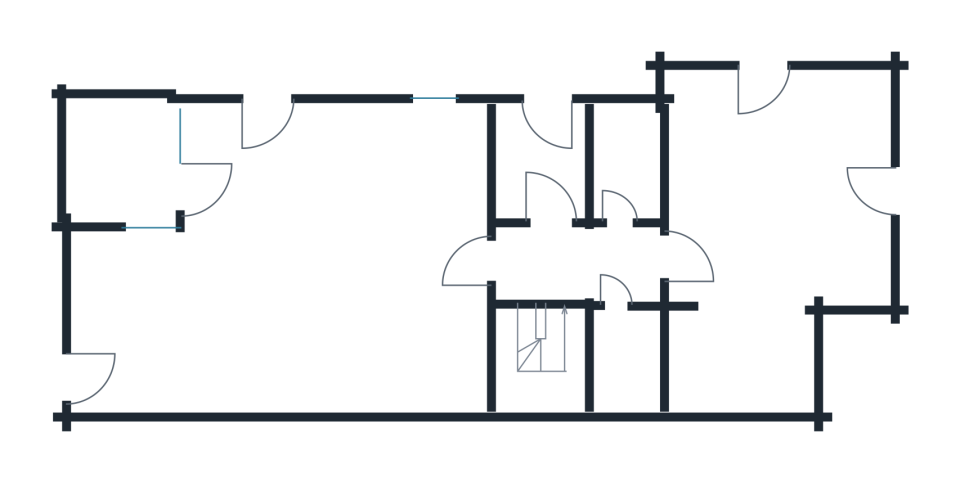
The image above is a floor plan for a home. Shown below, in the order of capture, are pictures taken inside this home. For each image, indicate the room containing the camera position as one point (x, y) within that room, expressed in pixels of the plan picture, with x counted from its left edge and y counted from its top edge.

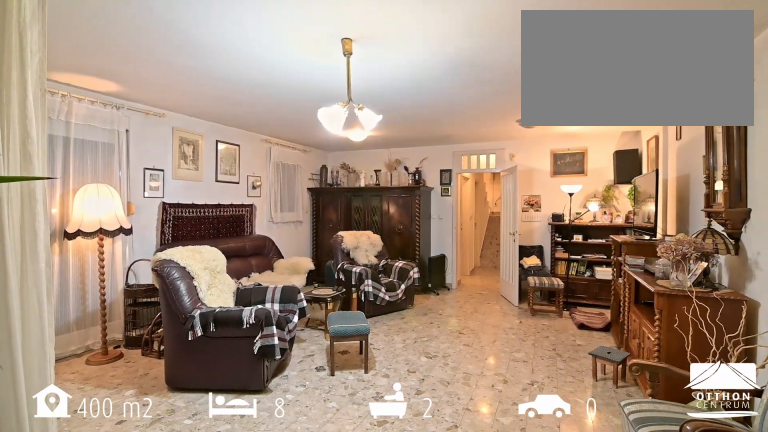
(310, 260)
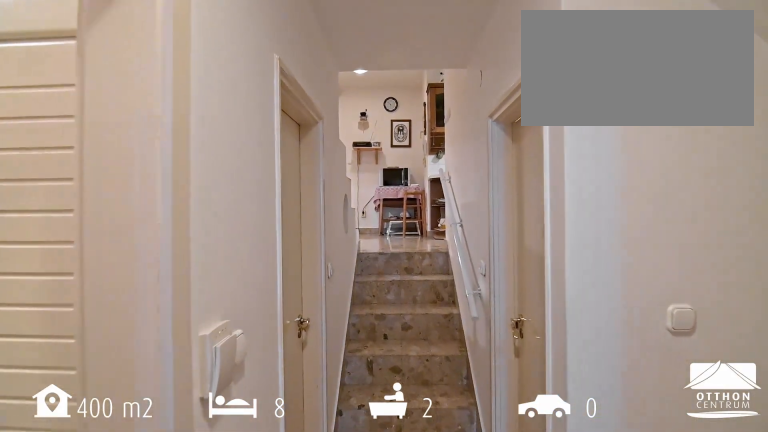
(588, 260)
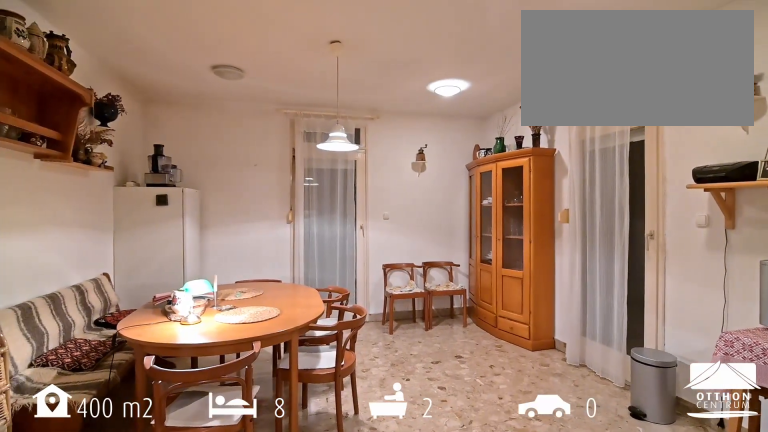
(784, 196)
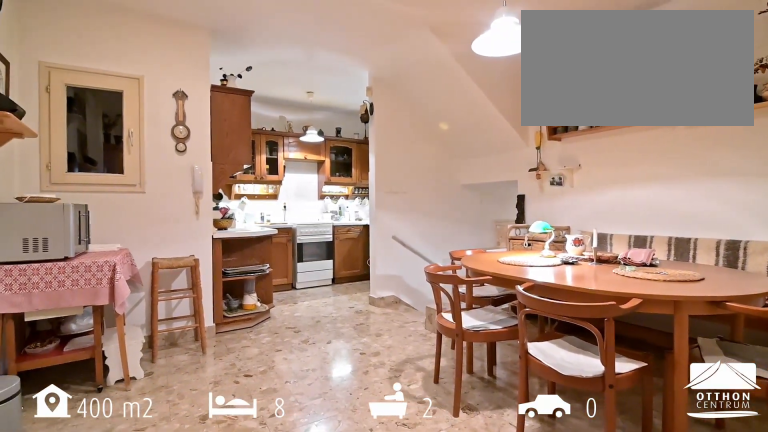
(784, 196)
